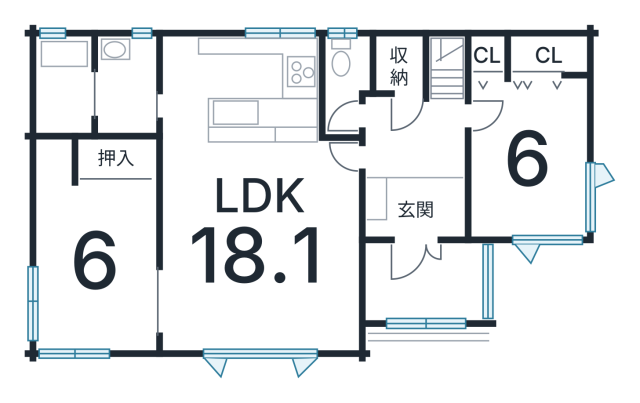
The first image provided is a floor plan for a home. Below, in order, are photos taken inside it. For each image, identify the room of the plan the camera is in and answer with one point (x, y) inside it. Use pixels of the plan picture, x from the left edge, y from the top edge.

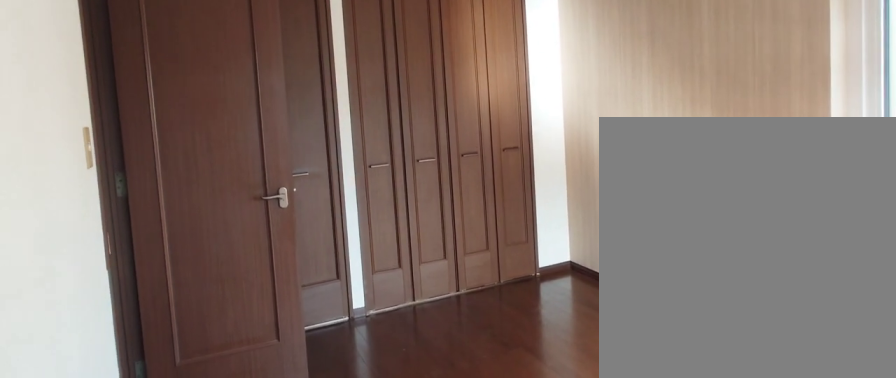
(518, 181)
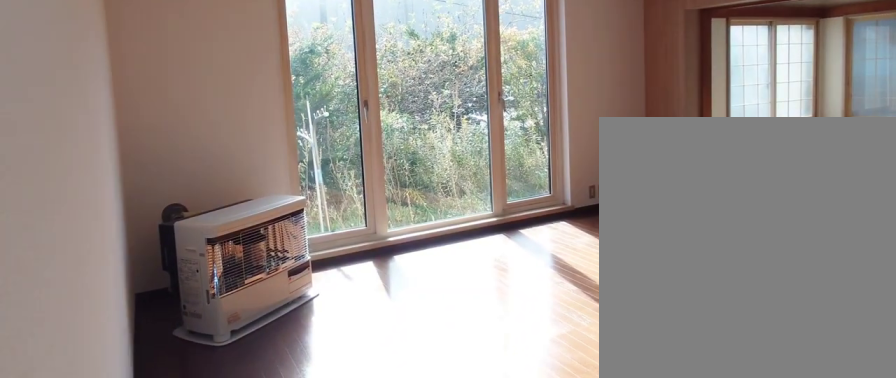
(253, 255)
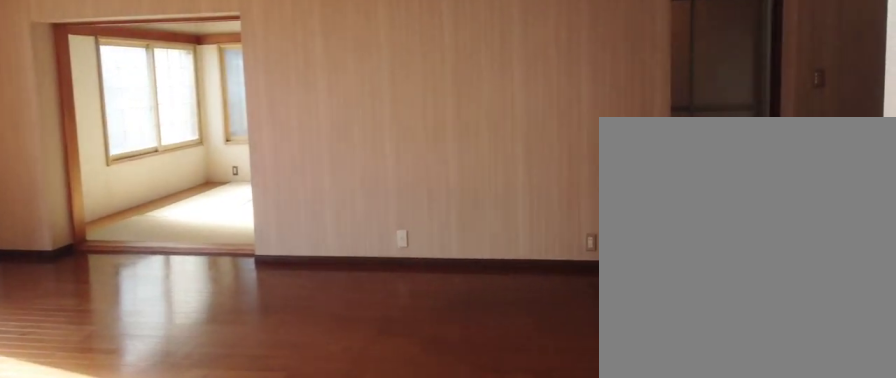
(253, 255)
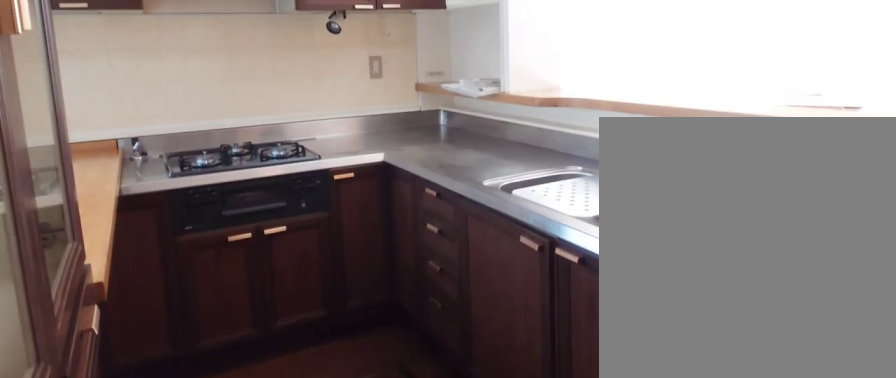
(237, 97)
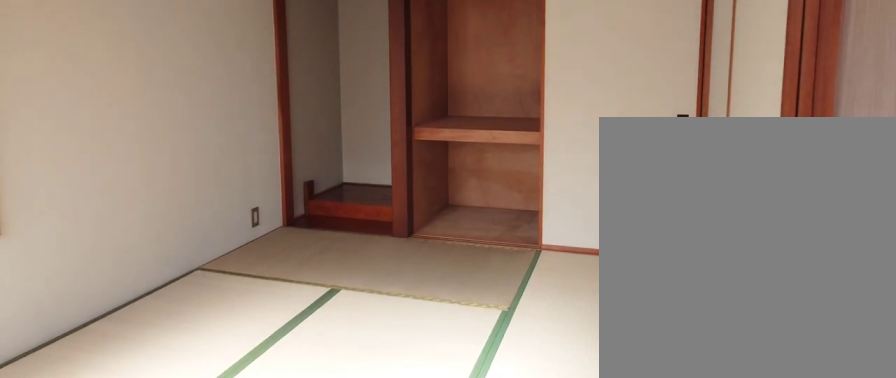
(88, 266)
